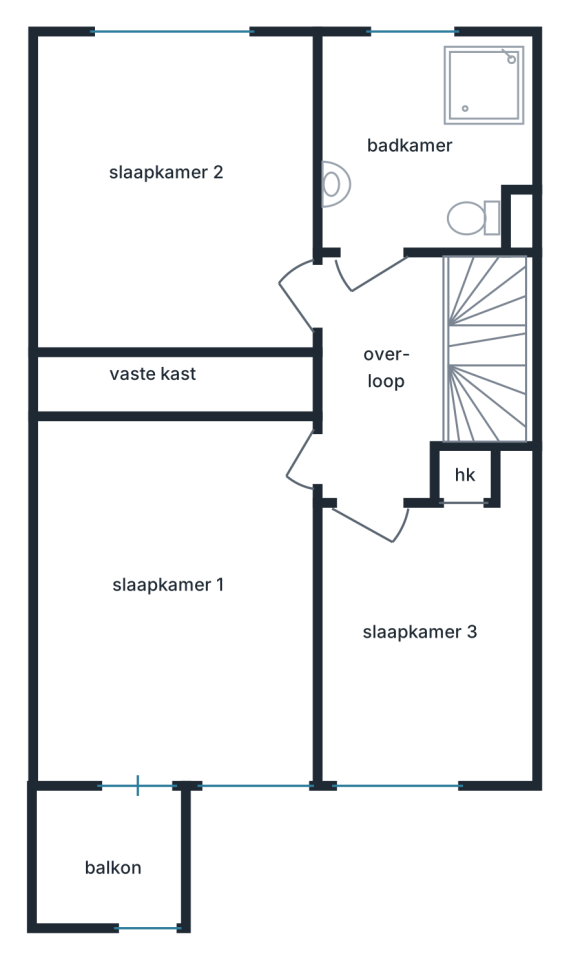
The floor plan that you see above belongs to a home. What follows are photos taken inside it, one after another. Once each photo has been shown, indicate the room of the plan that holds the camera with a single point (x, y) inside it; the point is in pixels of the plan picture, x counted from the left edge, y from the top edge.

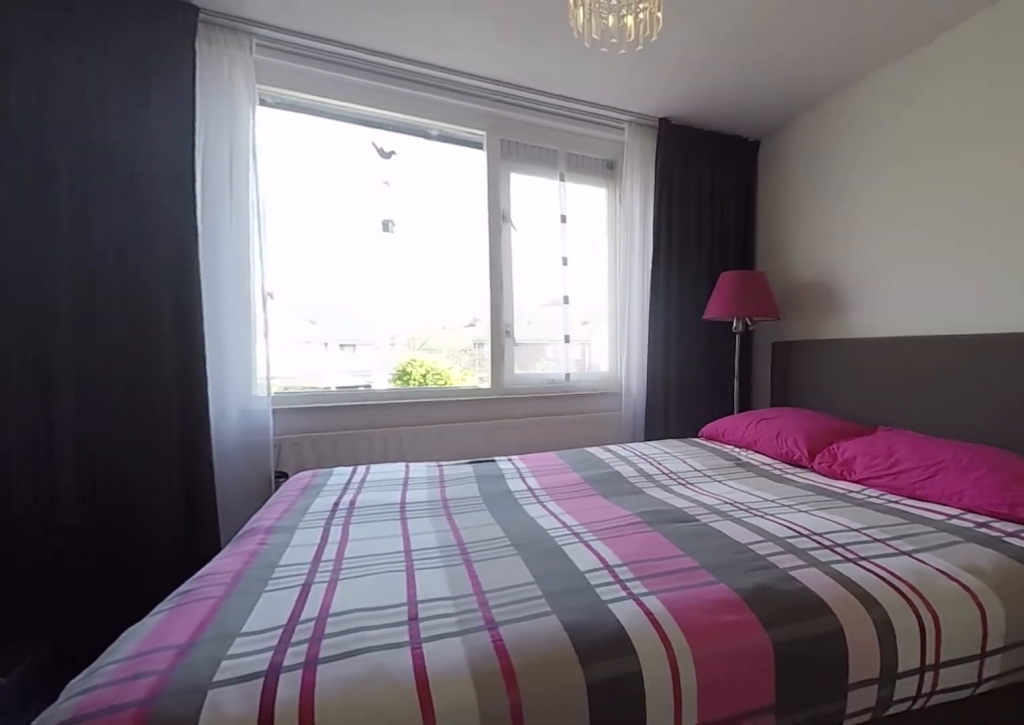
(178, 197)
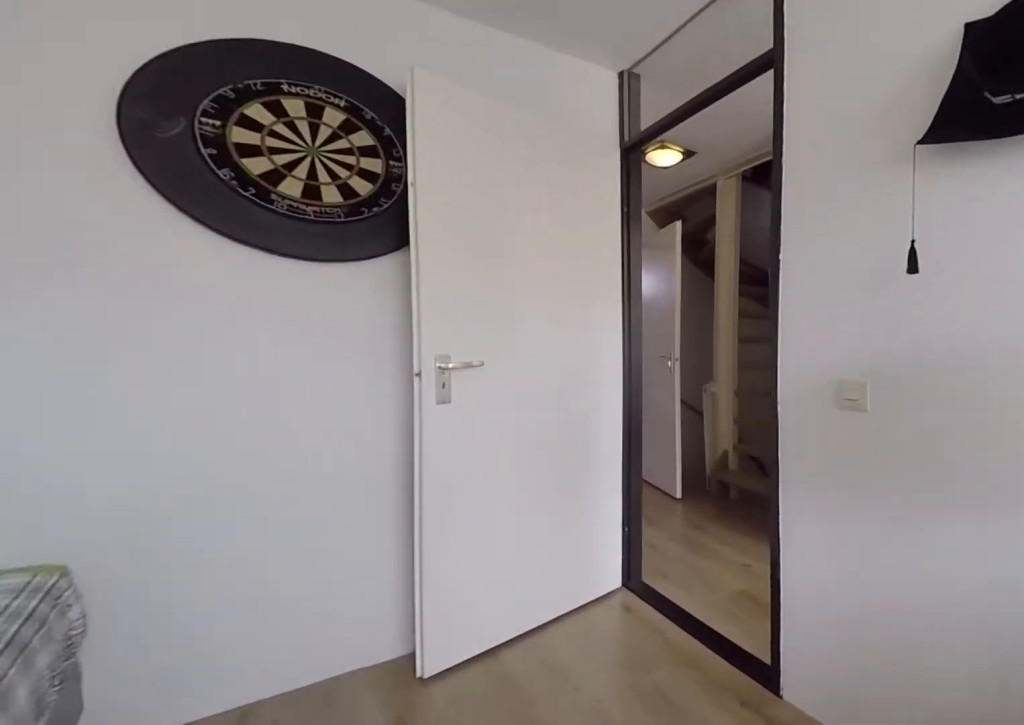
(182, 757)
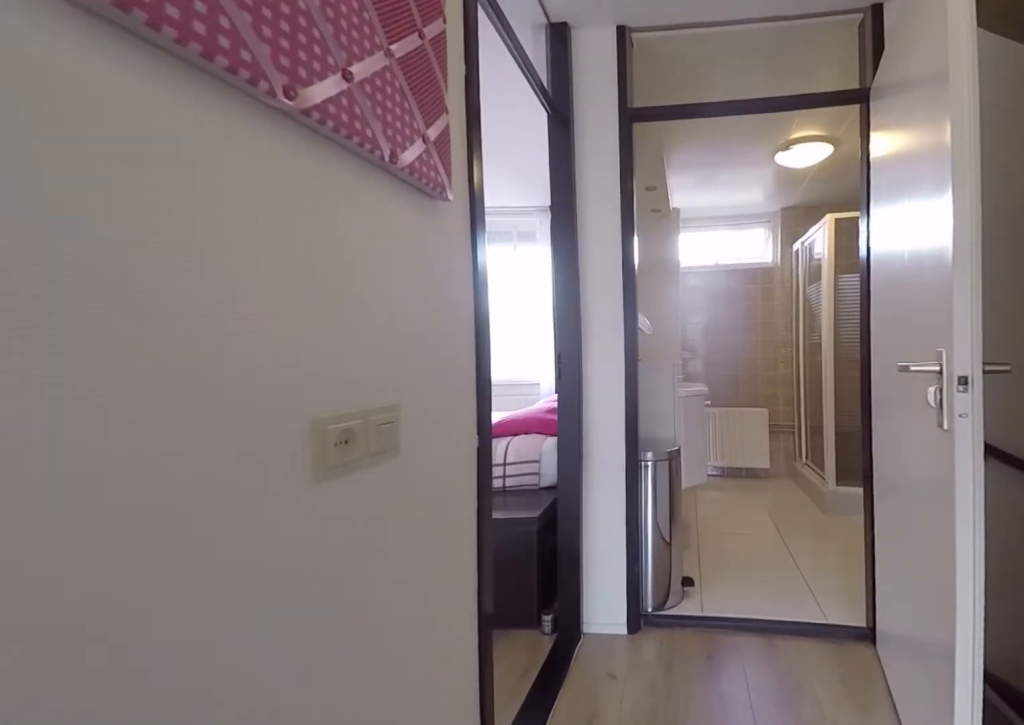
(382, 375)
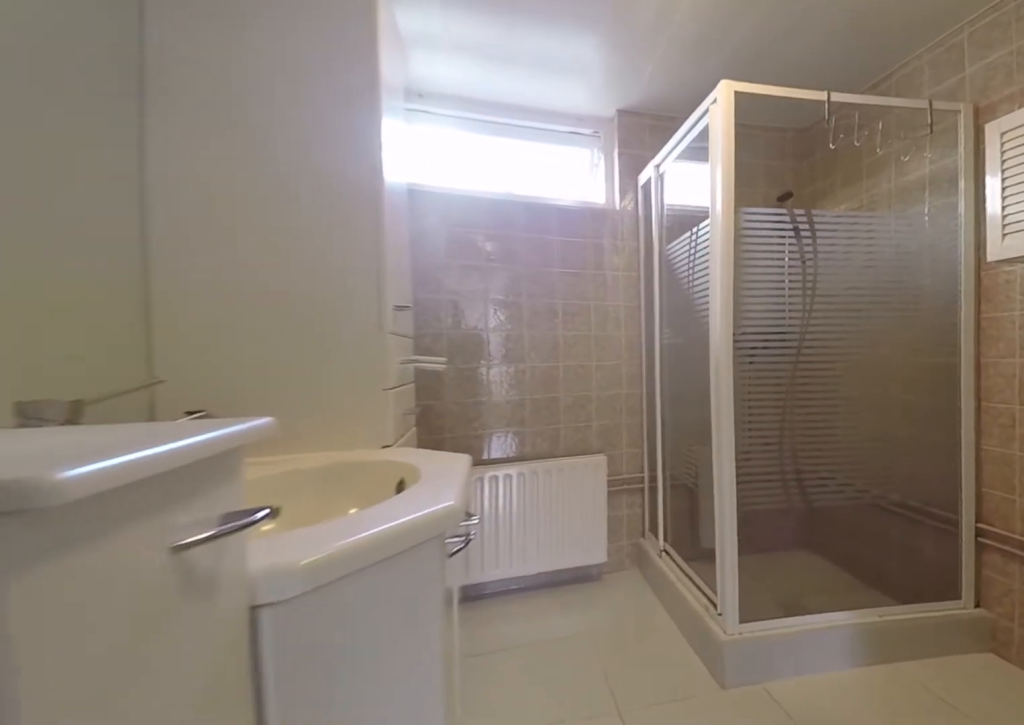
(421, 143)
